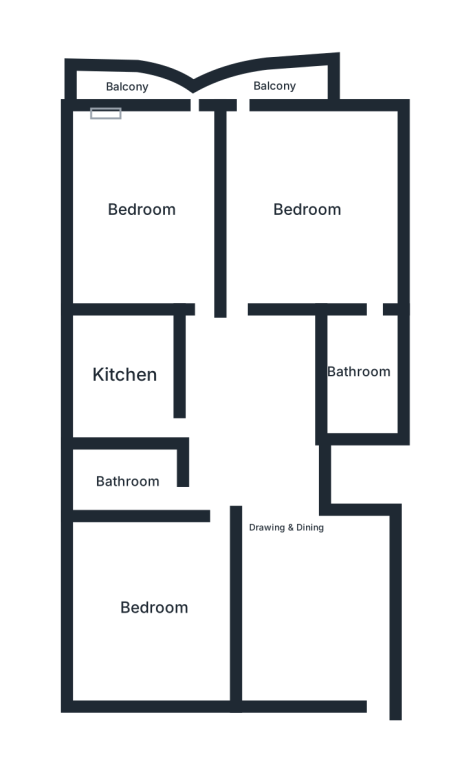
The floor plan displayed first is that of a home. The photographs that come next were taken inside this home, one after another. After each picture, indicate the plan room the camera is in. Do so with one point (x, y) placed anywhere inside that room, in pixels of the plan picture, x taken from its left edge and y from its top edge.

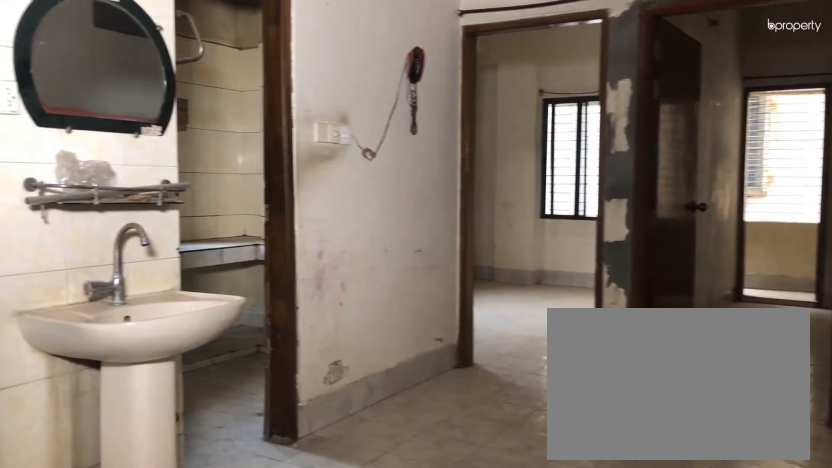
(289, 527)
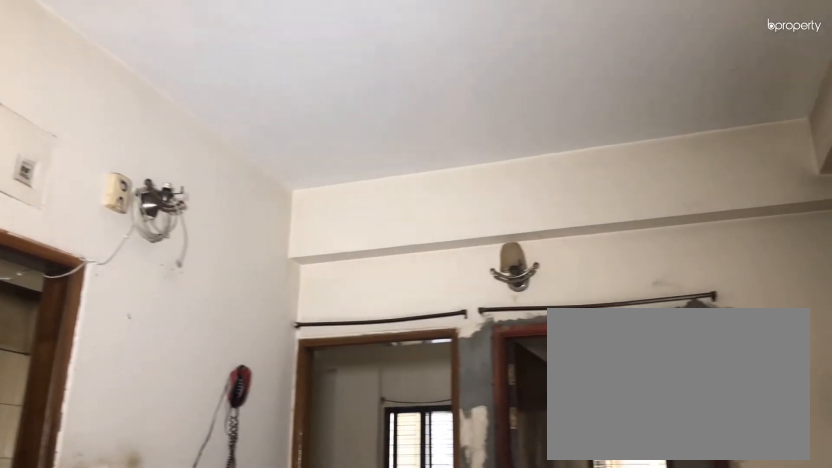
(289, 527)
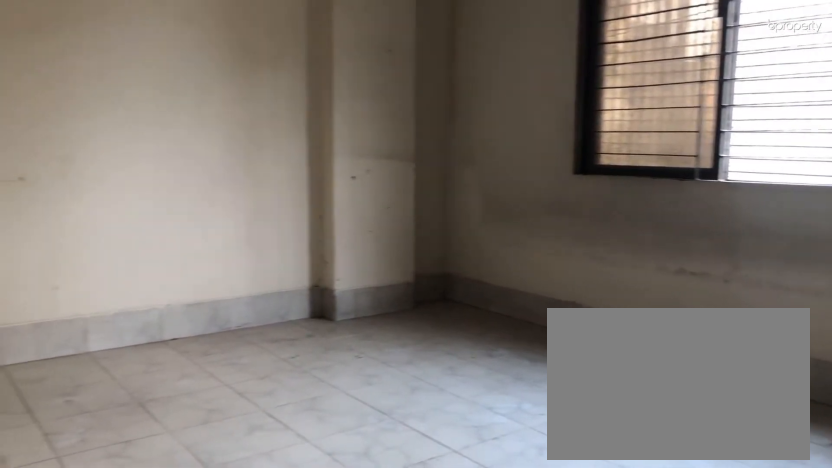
(154, 608)
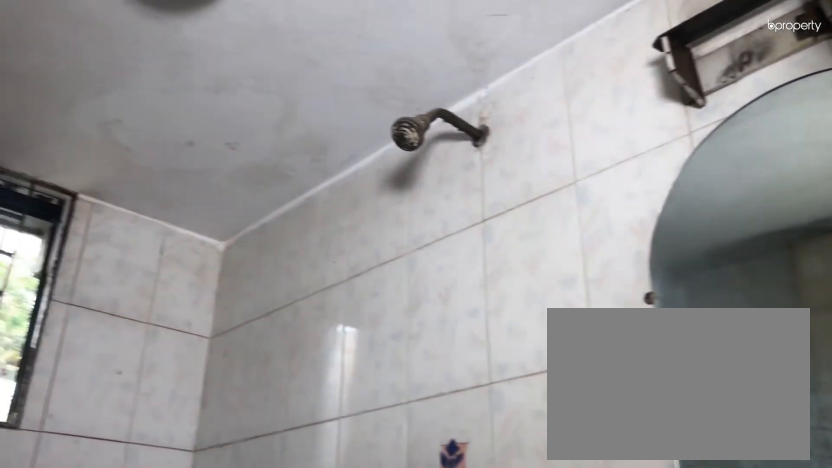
(128, 478)
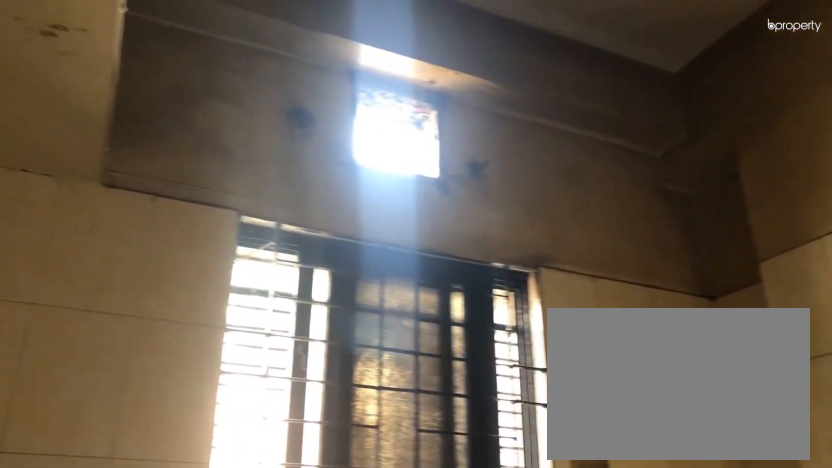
(125, 373)
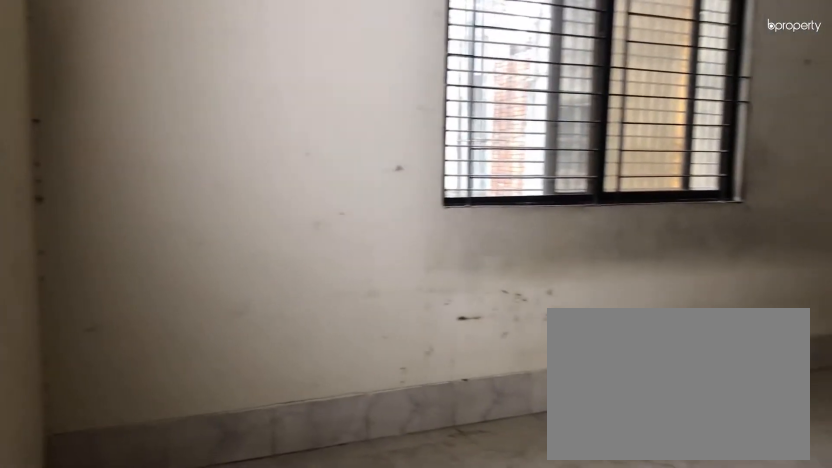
(142, 207)
